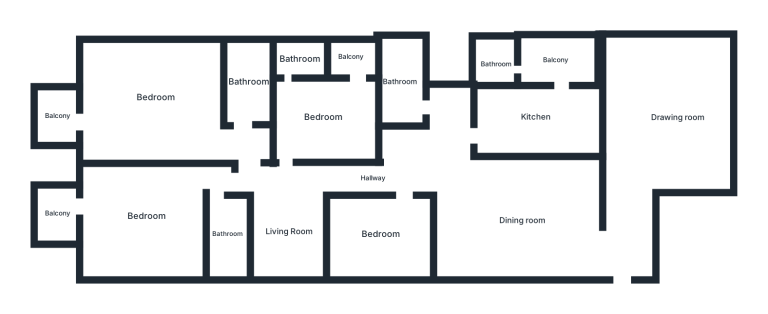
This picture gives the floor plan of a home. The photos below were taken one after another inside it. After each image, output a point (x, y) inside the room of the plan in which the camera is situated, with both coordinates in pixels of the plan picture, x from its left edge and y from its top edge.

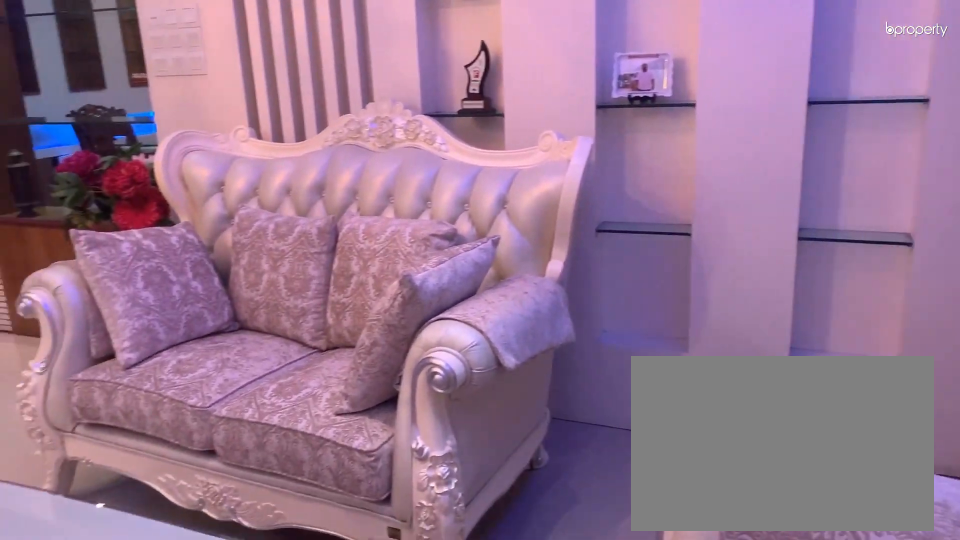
(676, 118)
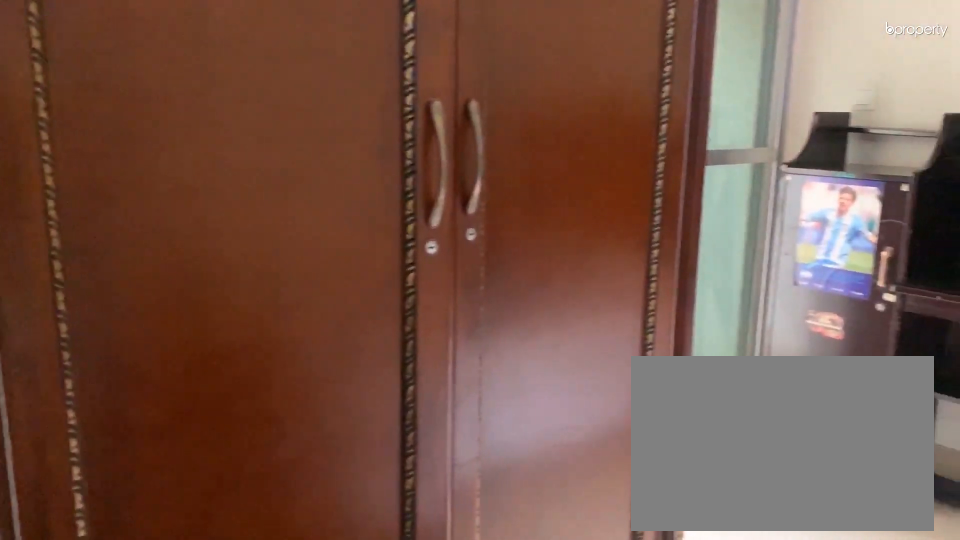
(324, 117)
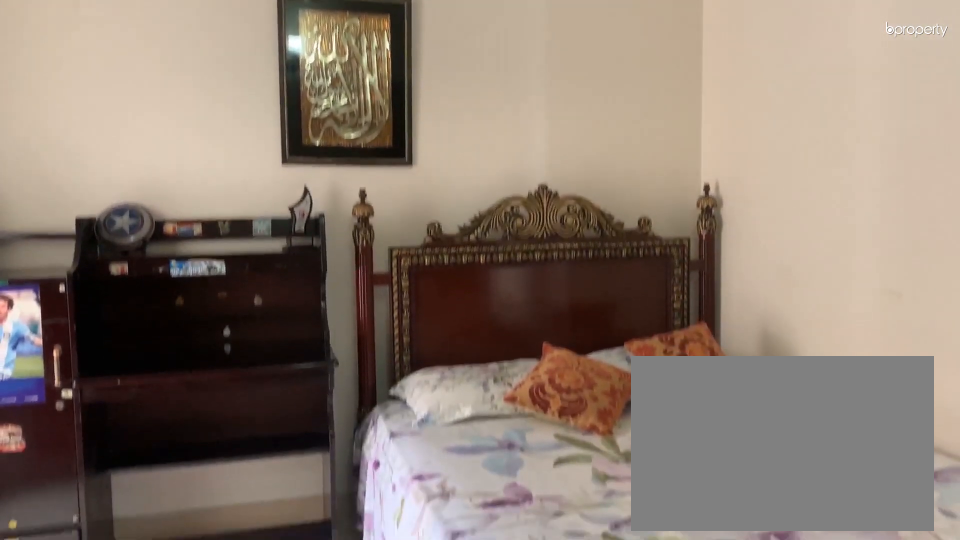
(324, 117)
